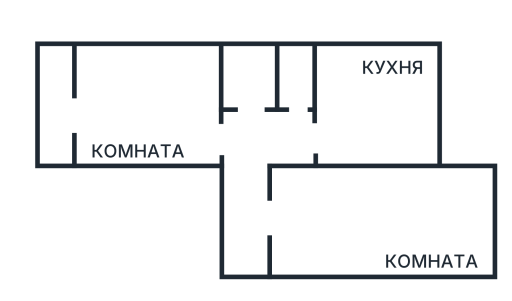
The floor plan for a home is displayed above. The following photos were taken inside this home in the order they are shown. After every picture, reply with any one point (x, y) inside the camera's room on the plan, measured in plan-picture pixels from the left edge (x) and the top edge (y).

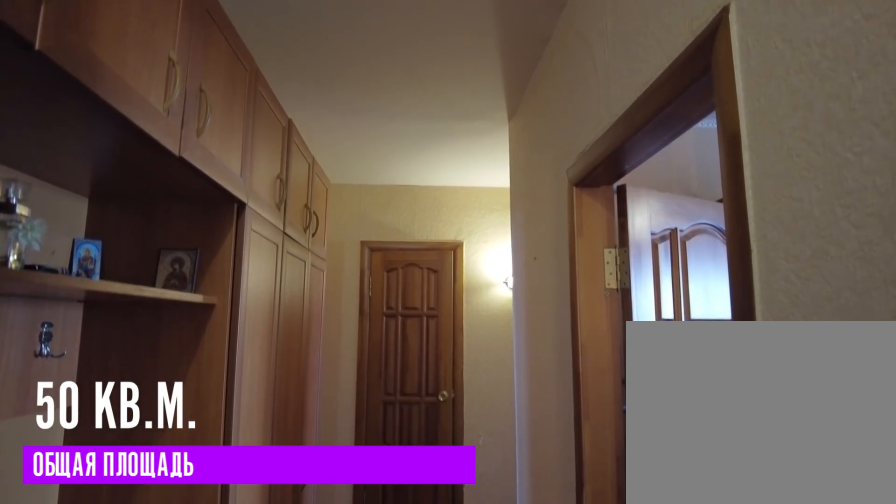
(252, 254)
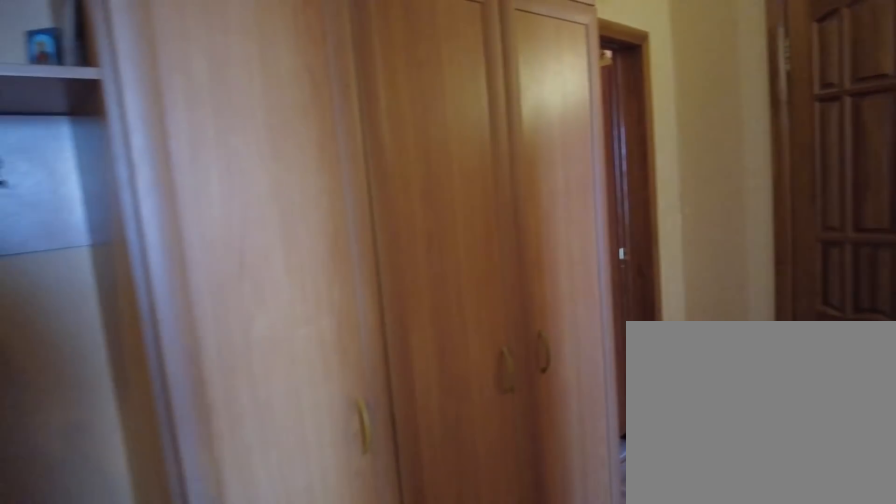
(252, 254)
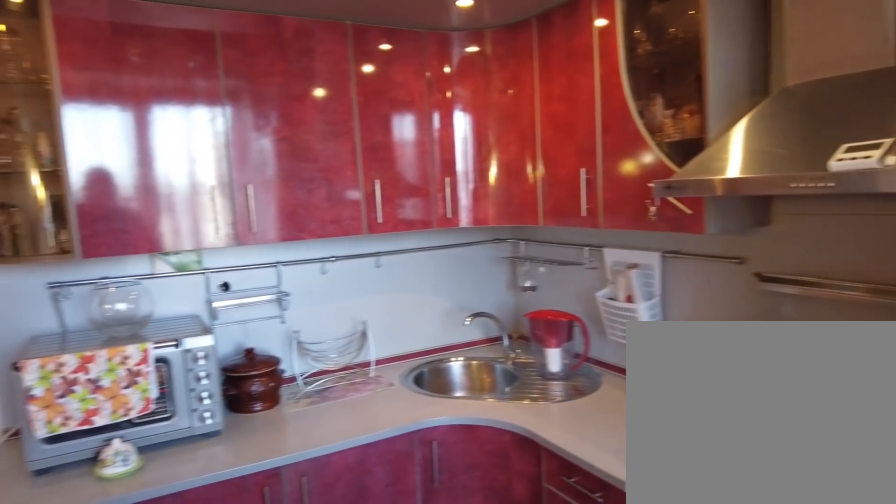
(345, 140)
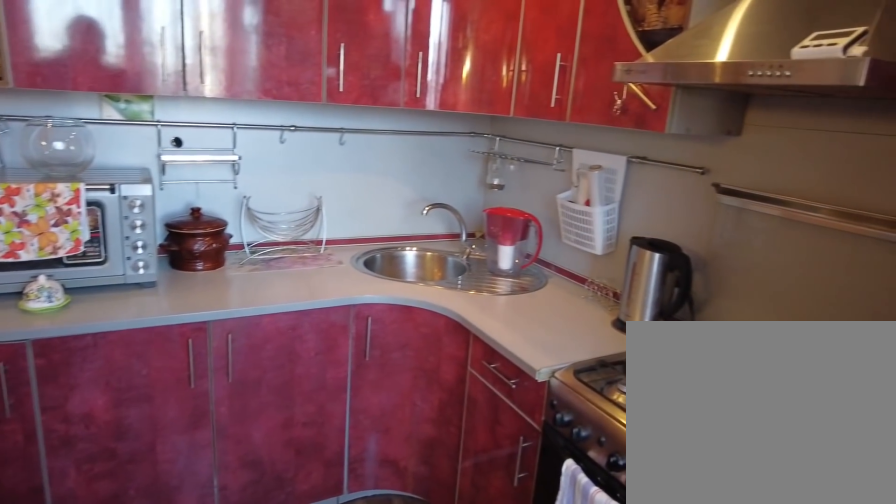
(344, 140)
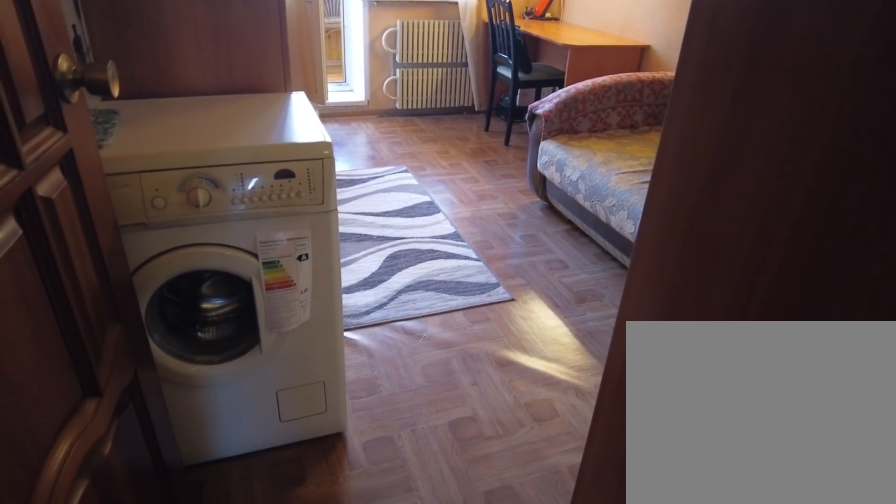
(236, 135)
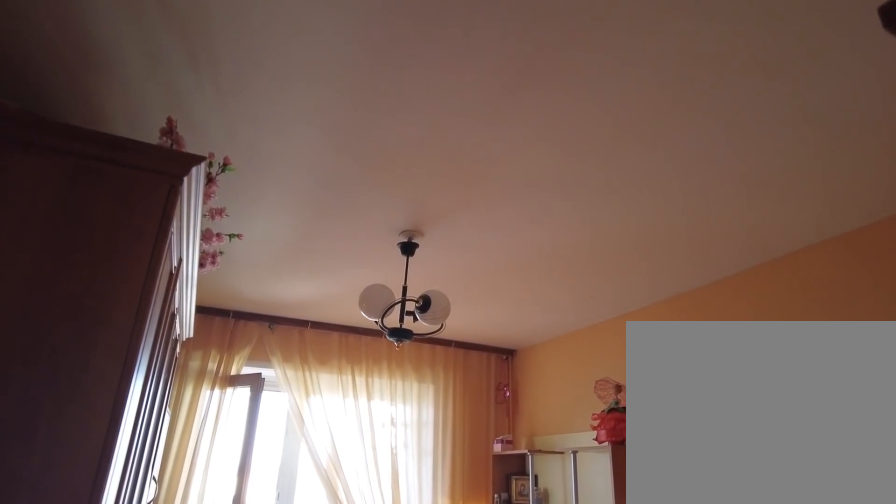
(163, 122)
